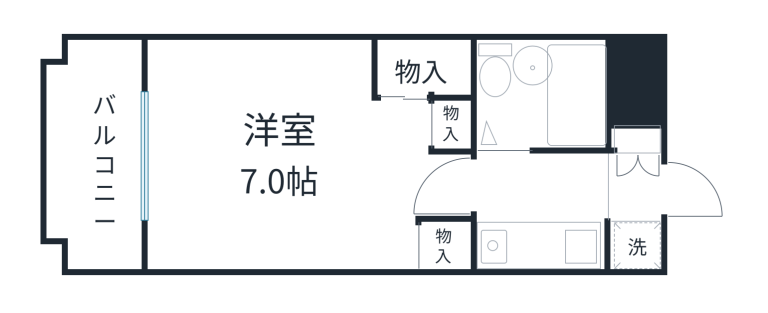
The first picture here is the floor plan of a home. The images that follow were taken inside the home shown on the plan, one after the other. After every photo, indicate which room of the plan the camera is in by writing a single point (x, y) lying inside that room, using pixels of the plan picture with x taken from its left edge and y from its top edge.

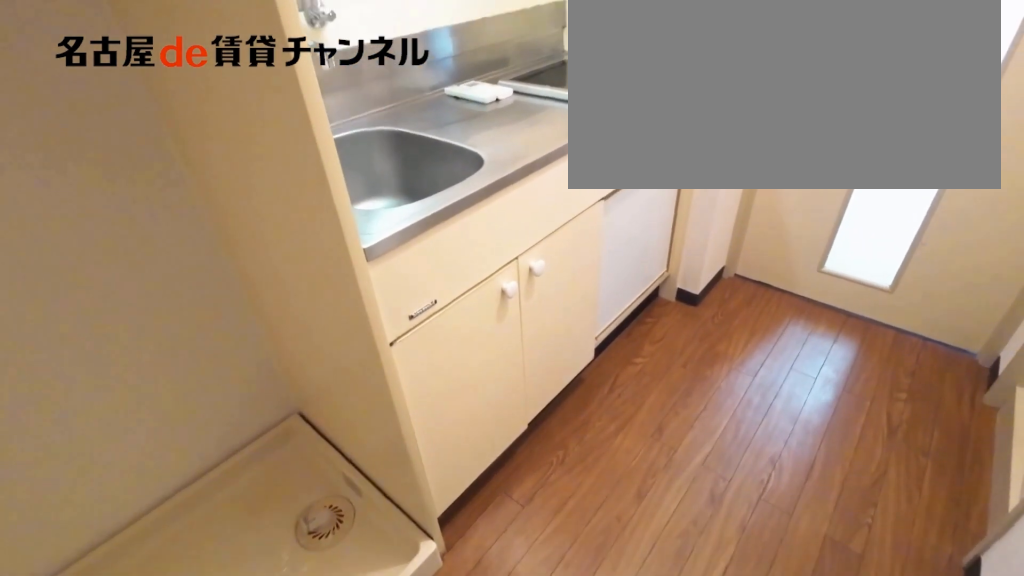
(538, 247)
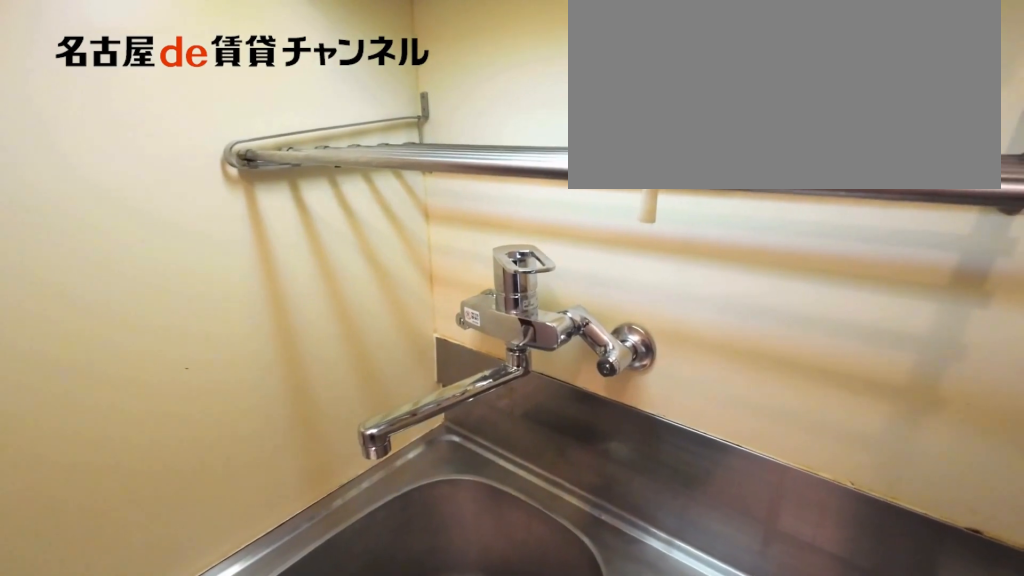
(538, 247)
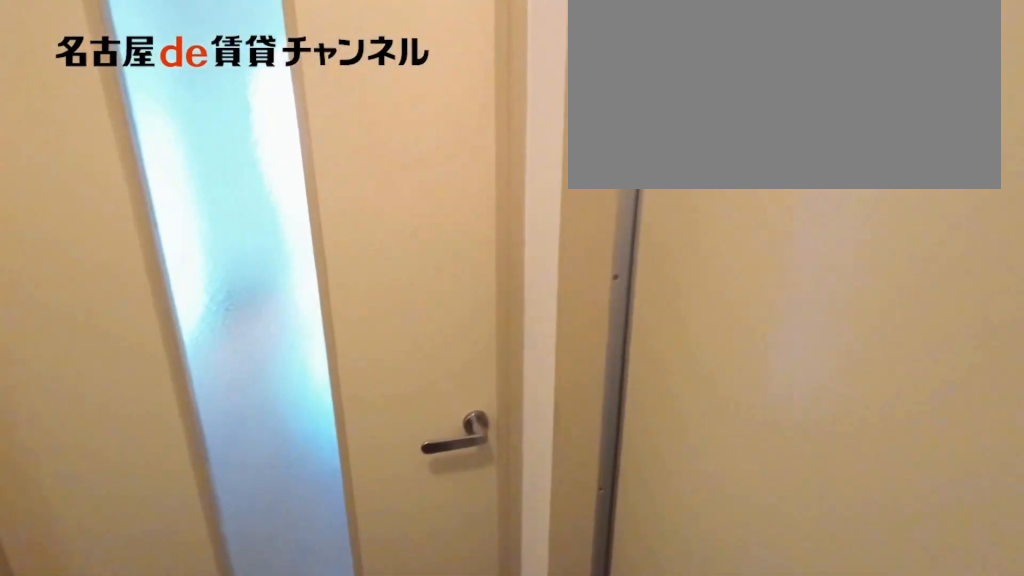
(538, 247)
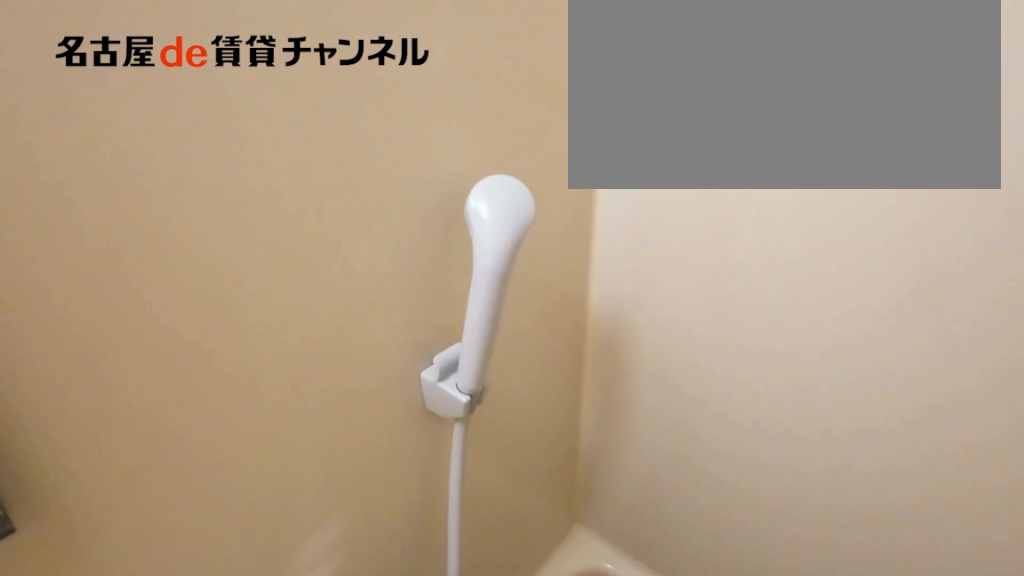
(542, 93)
